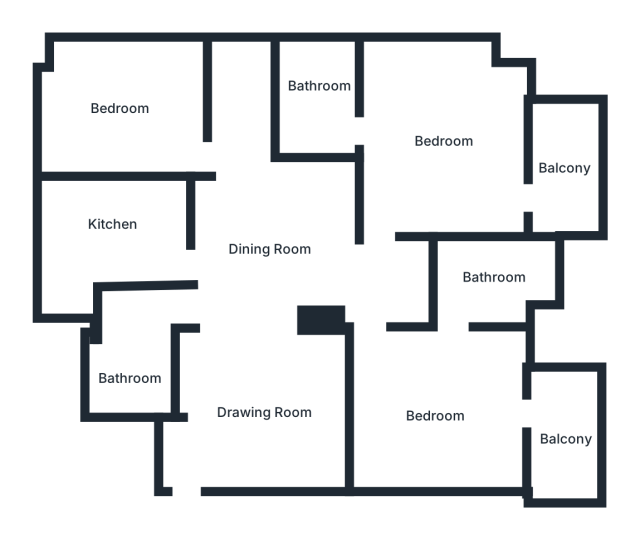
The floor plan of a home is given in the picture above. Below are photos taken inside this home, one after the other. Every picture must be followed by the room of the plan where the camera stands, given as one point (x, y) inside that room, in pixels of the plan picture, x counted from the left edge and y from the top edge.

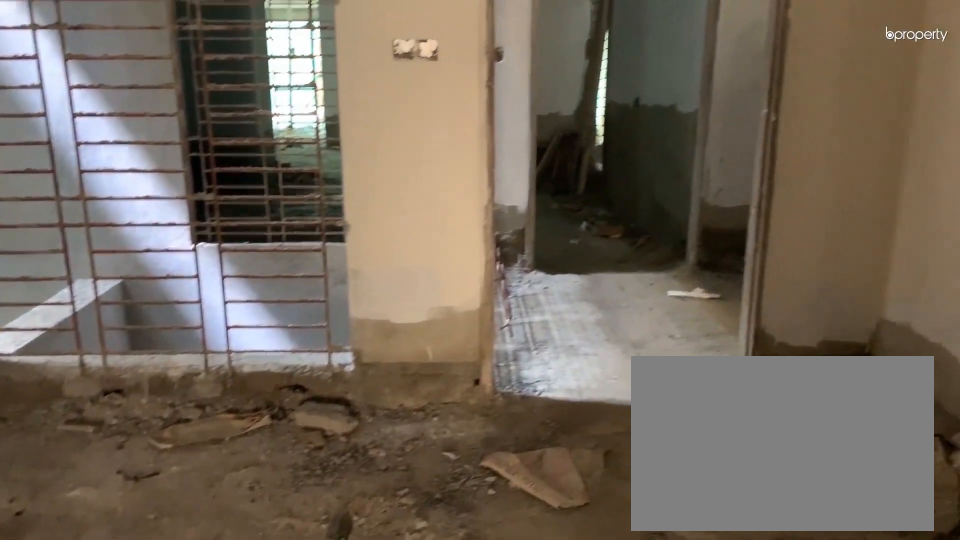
(260, 404)
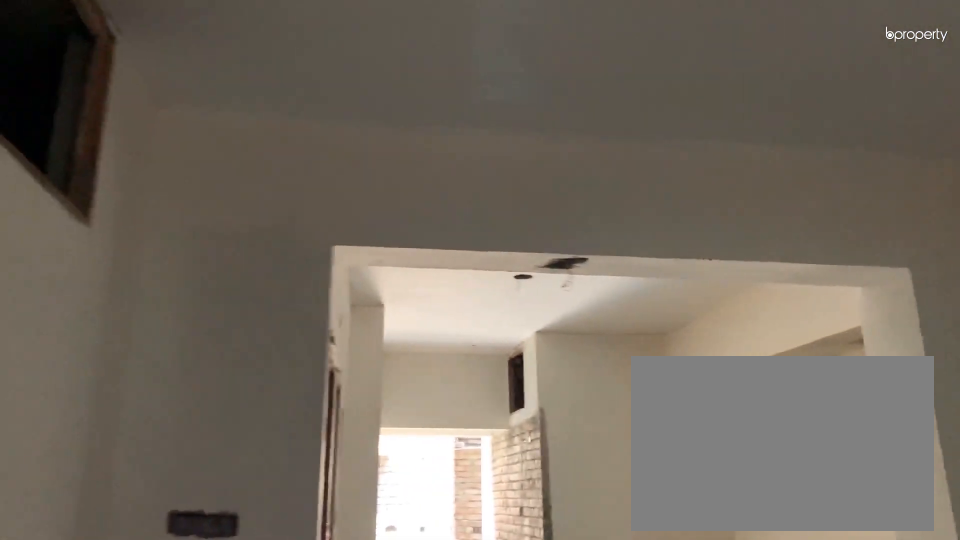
(260, 404)
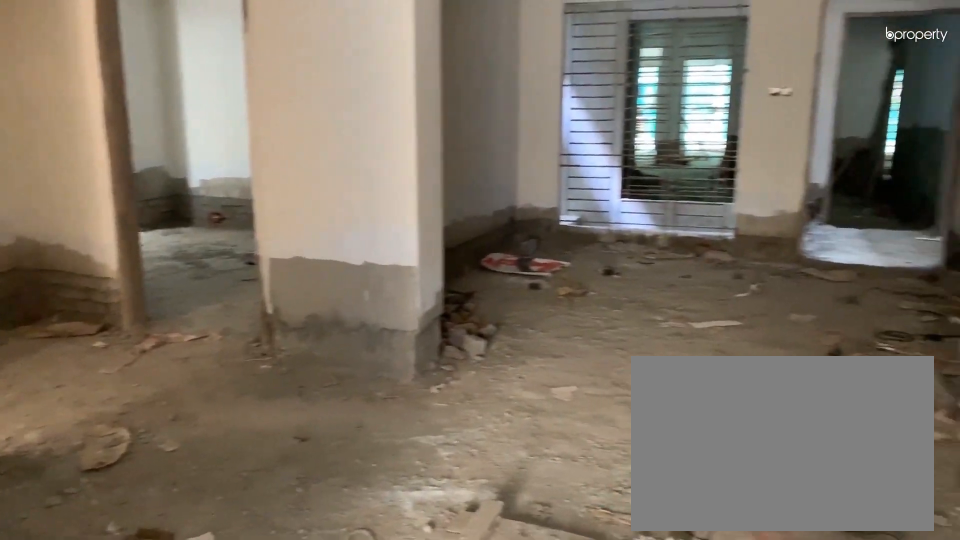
(276, 238)
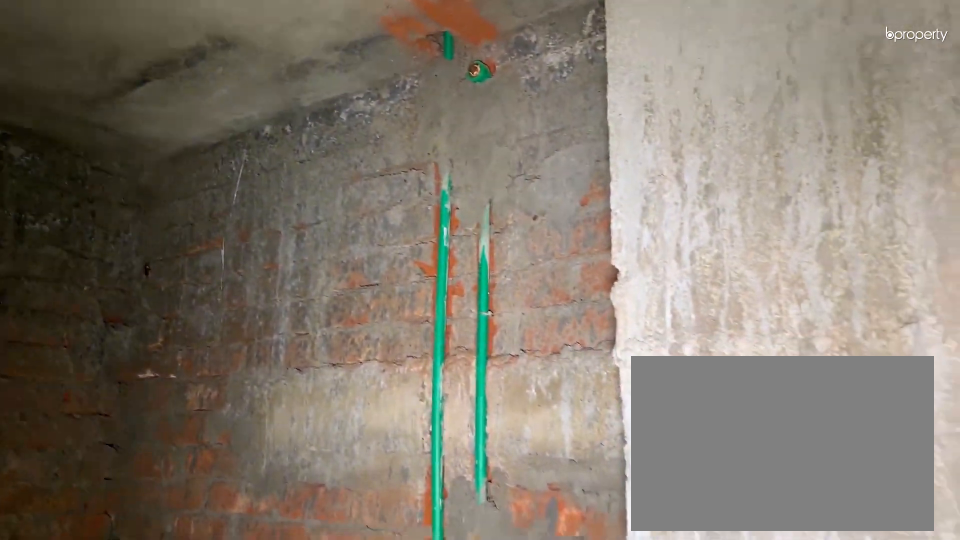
(129, 363)
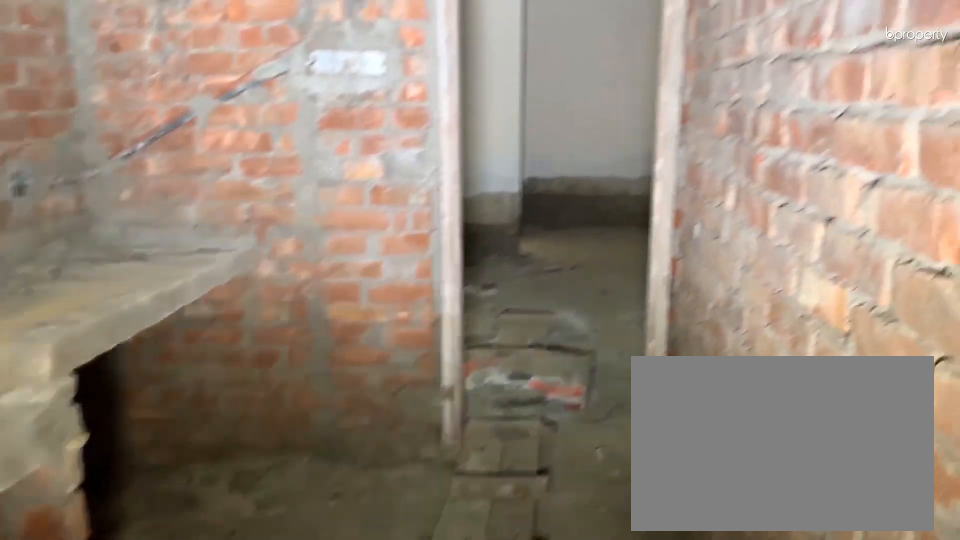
(99, 232)
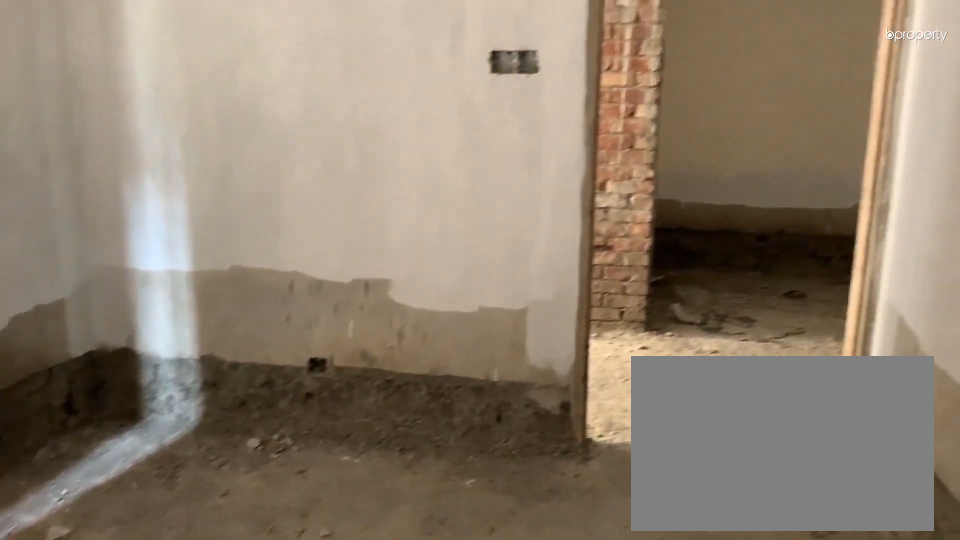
(120, 110)
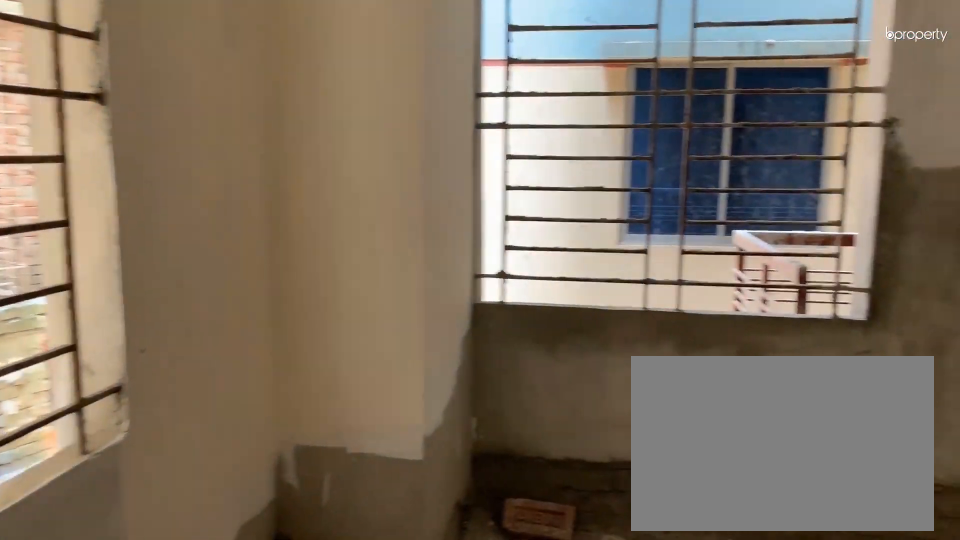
(436, 133)
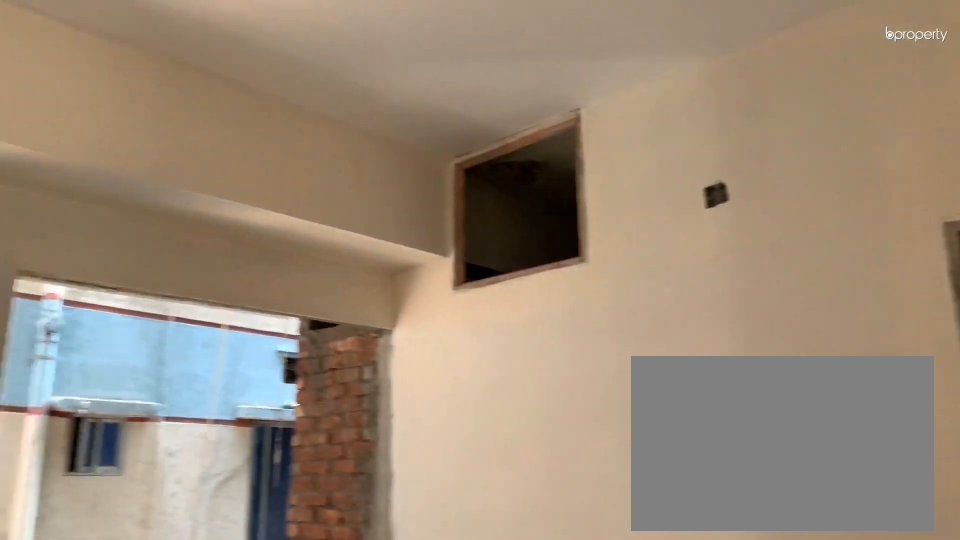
(436, 133)
